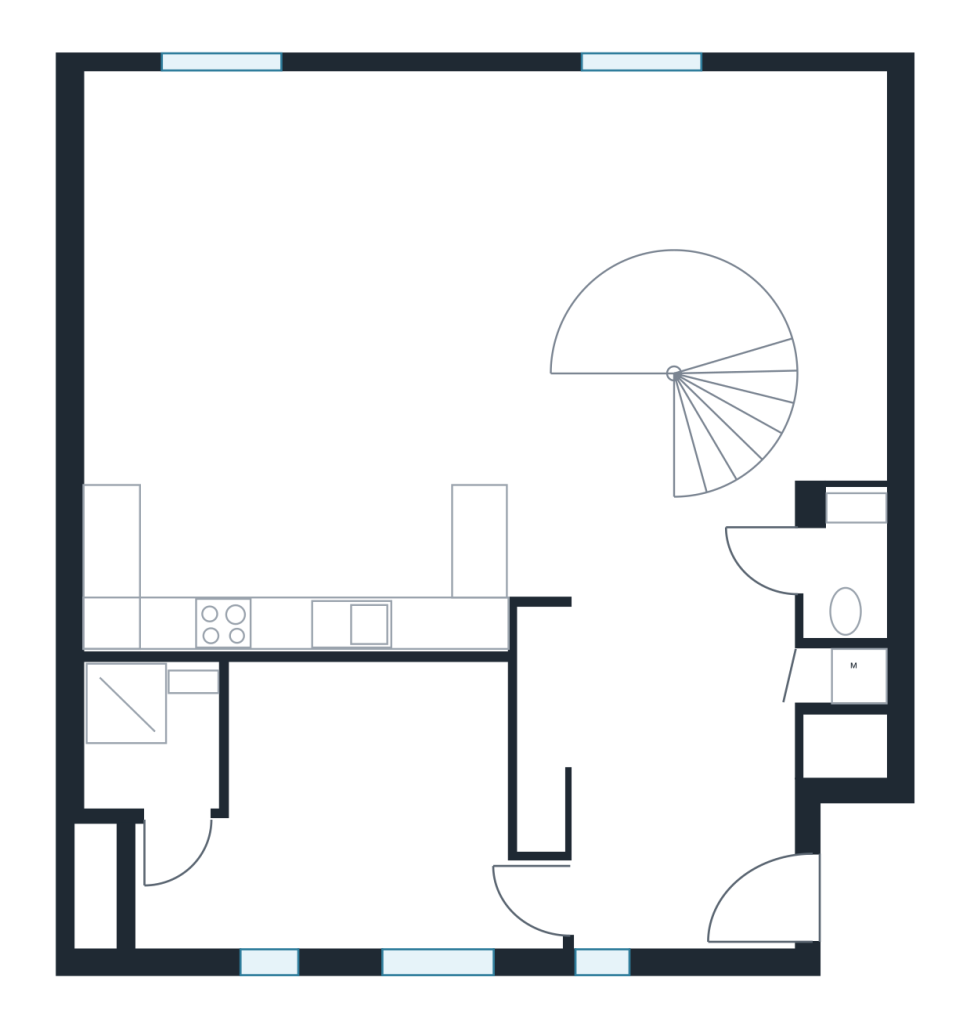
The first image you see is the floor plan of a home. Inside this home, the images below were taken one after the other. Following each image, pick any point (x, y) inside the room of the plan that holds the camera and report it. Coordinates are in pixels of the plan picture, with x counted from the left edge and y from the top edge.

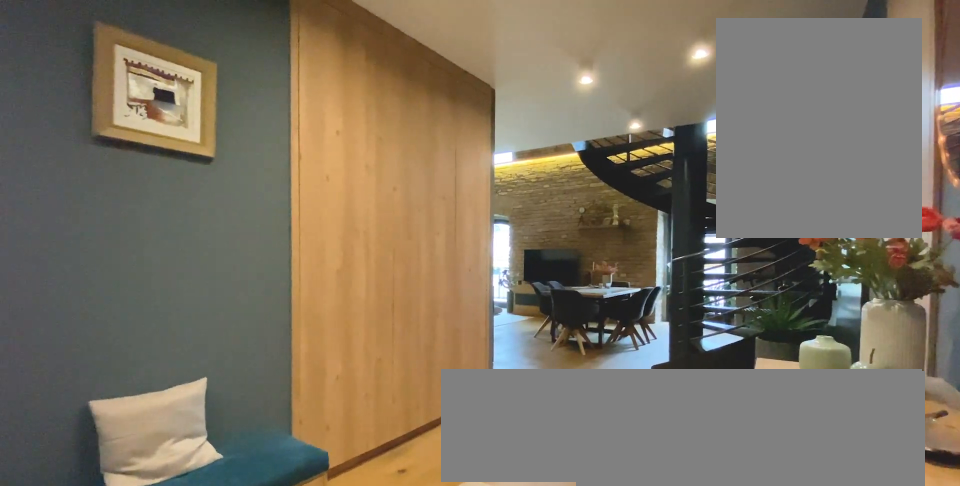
(690, 789)
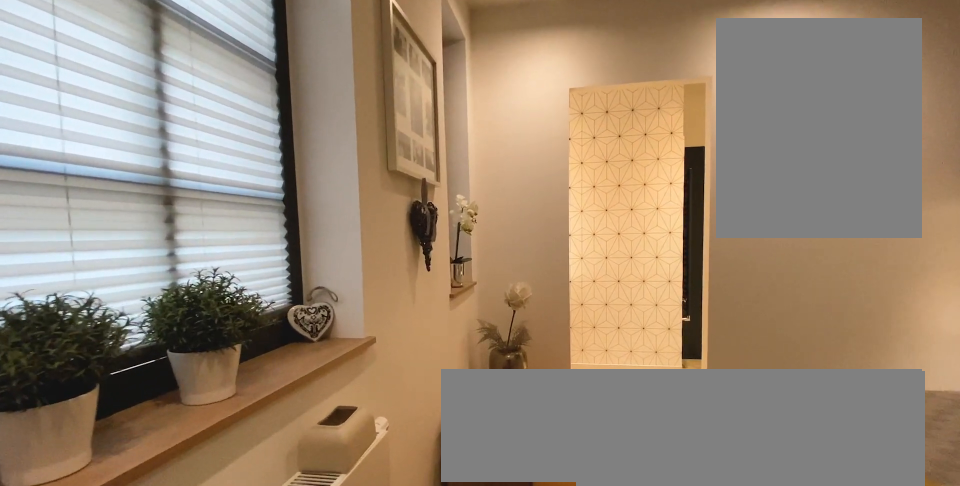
(359, 789)
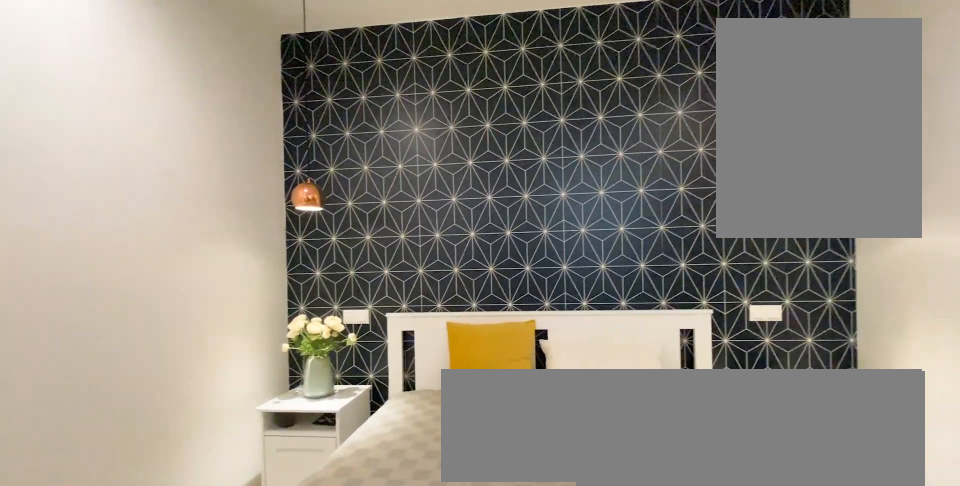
(359, 789)
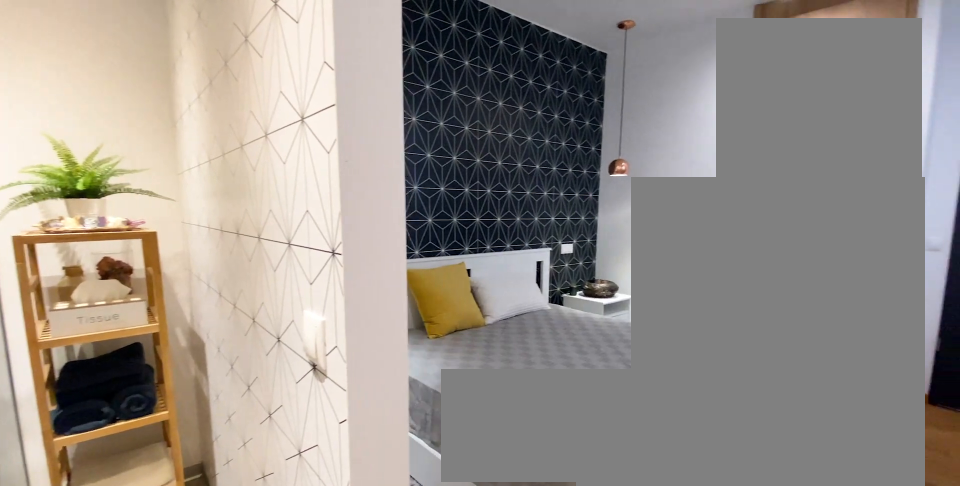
(163, 789)
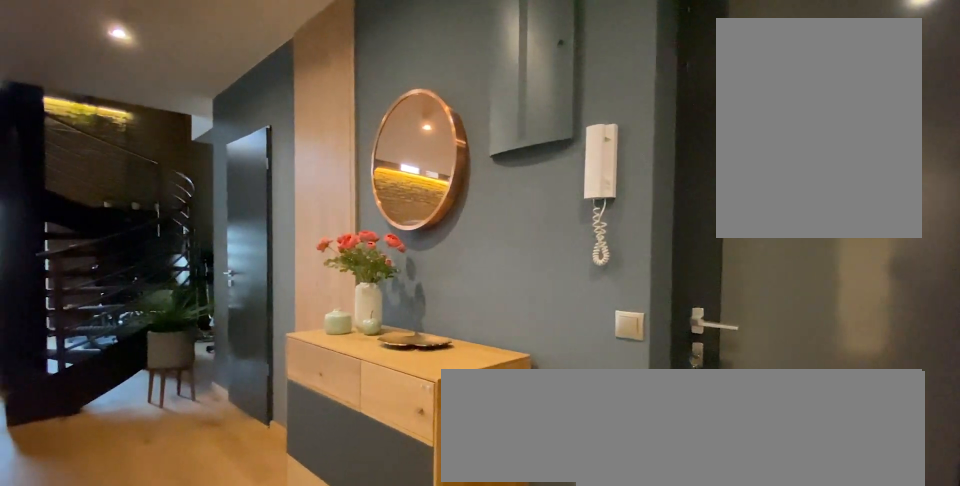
(690, 789)
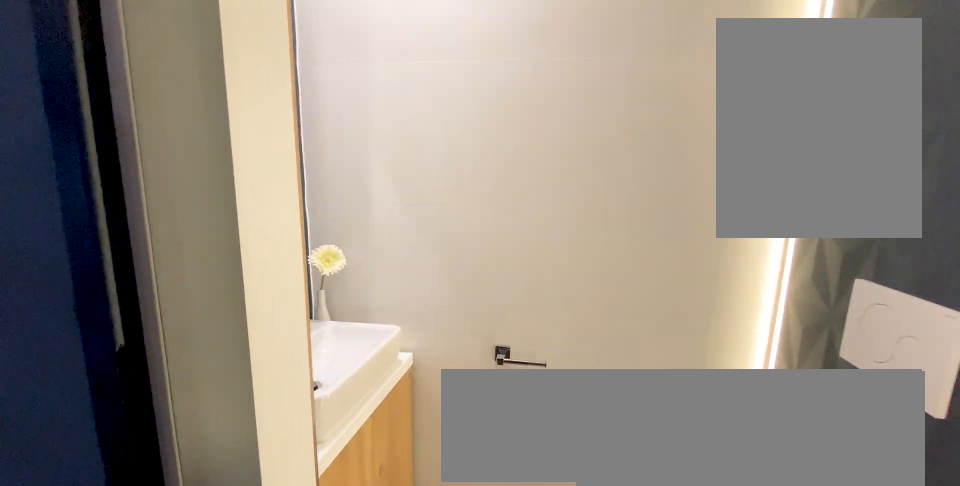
(845, 575)
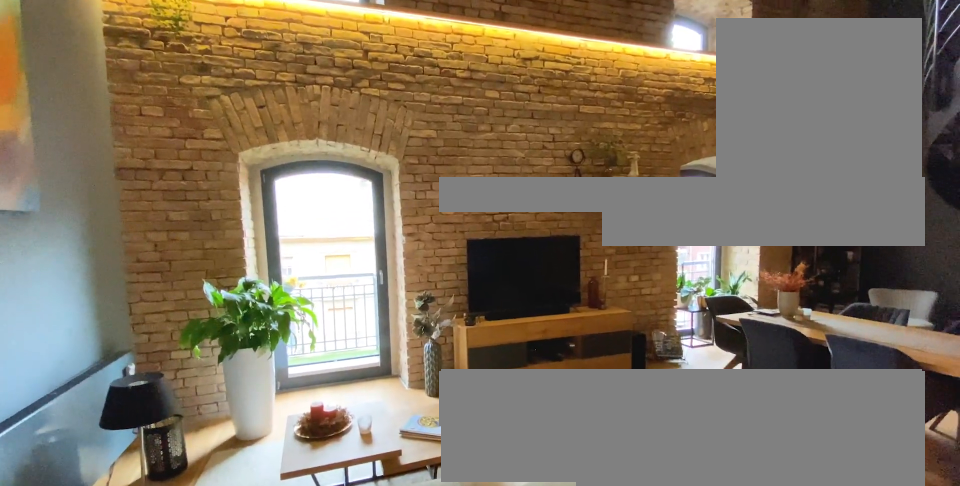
(356, 357)
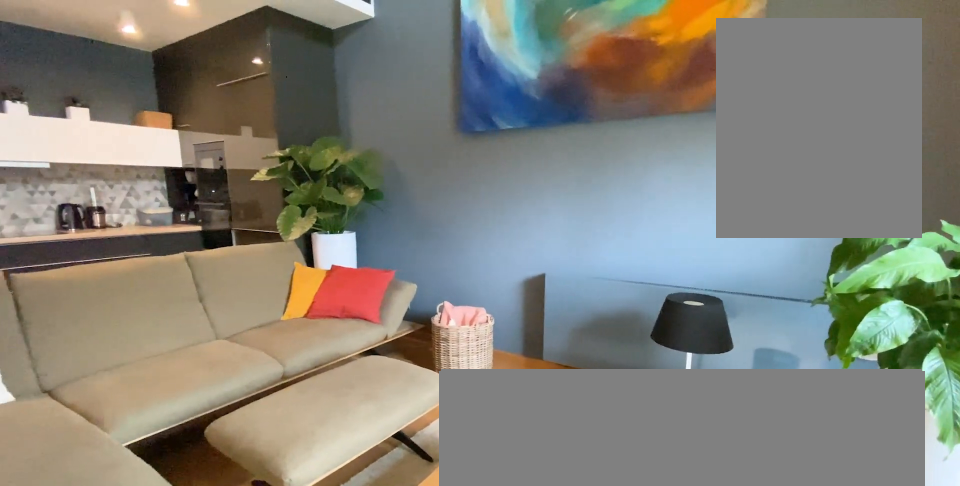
(356, 357)
